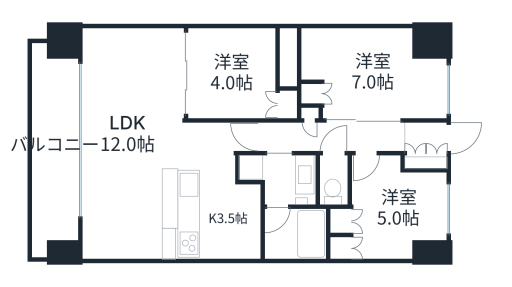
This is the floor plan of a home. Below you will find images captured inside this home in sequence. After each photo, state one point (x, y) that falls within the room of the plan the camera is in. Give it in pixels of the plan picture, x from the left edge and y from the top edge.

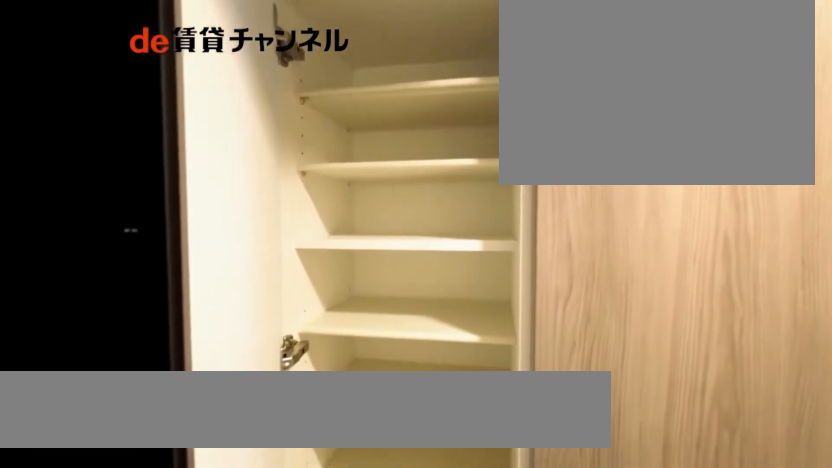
(426, 163)
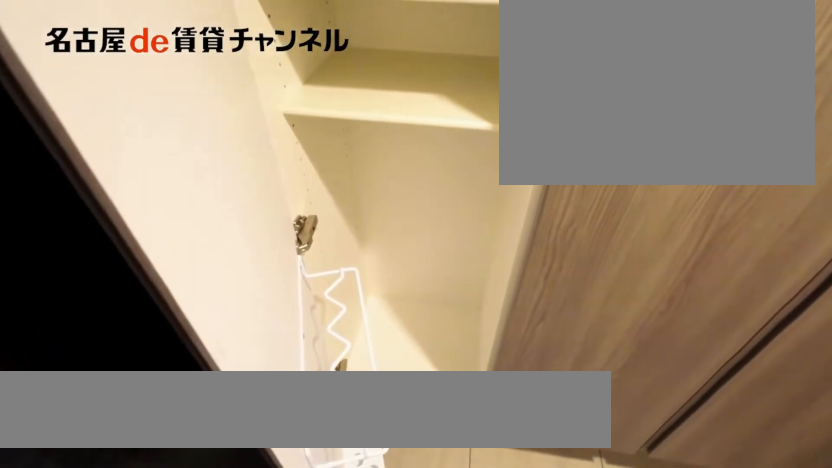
(426, 163)
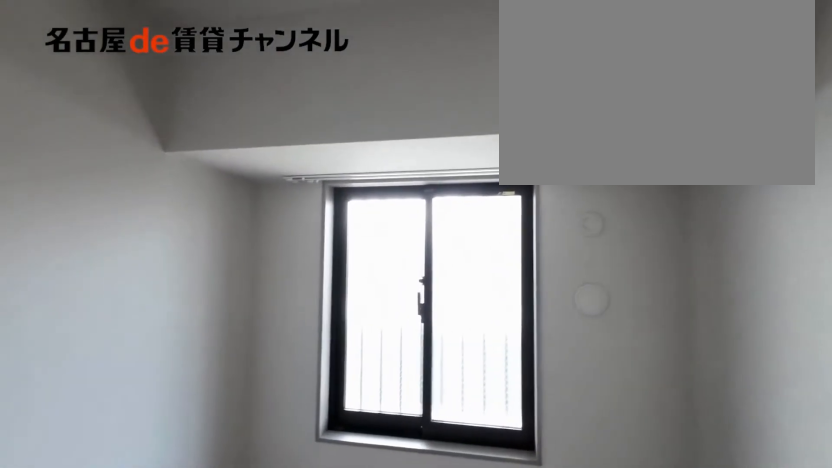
(398, 209)
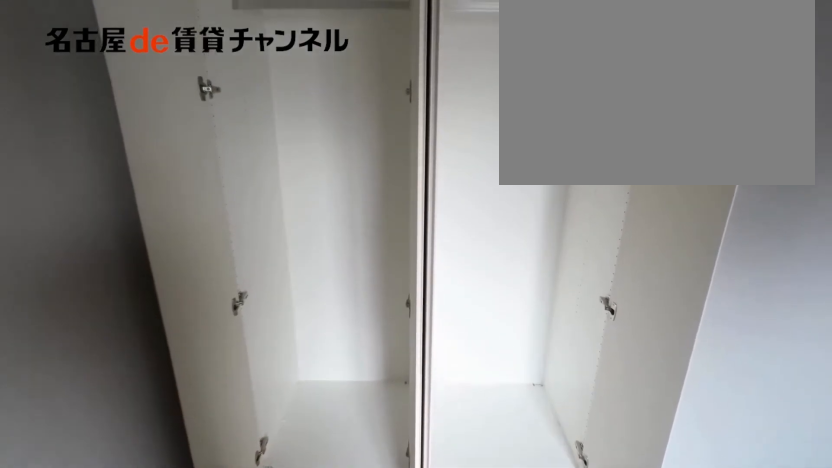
(340, 233)
